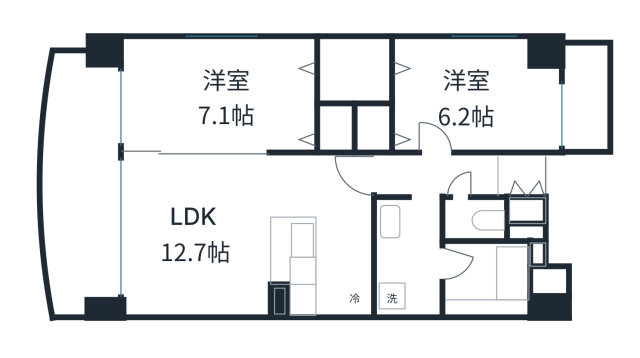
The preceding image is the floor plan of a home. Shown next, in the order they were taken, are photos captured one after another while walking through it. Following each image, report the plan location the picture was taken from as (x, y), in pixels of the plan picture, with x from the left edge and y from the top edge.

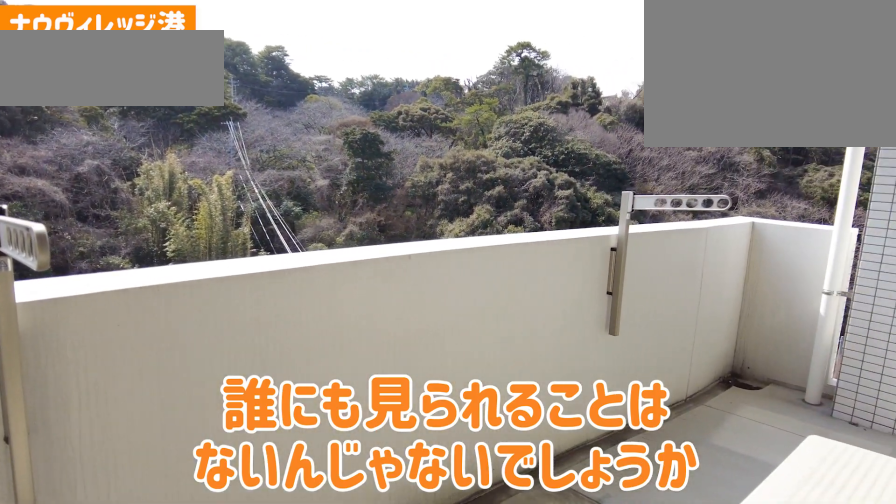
(88, 222)
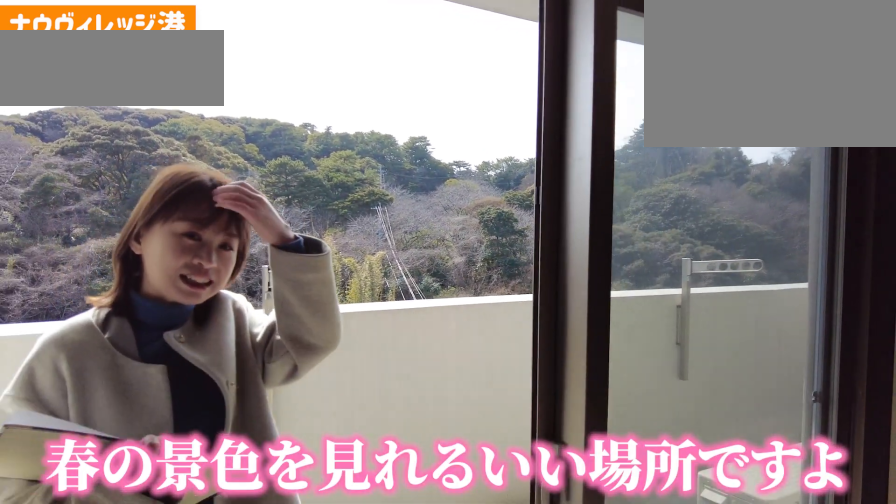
(88, 222)
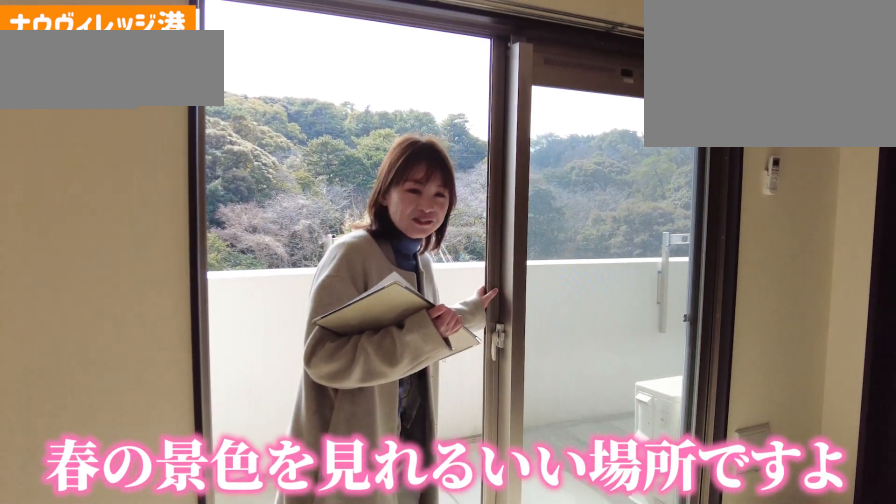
(88, 221)
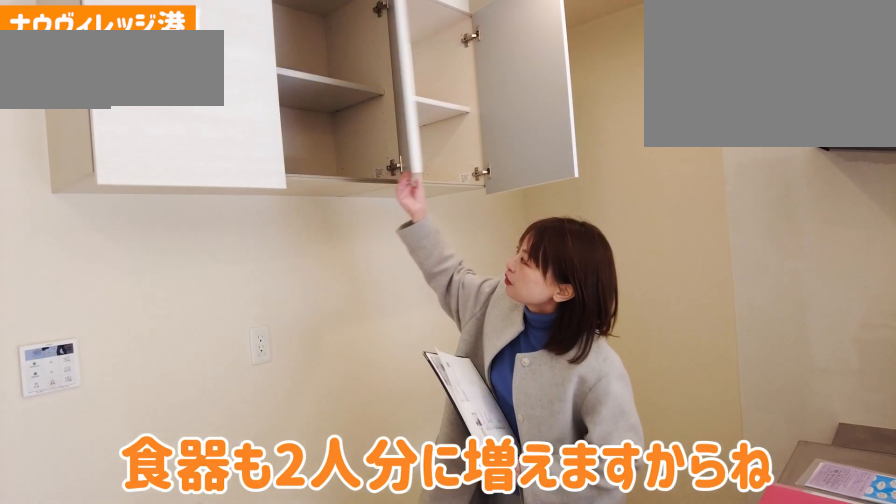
(340, 249)
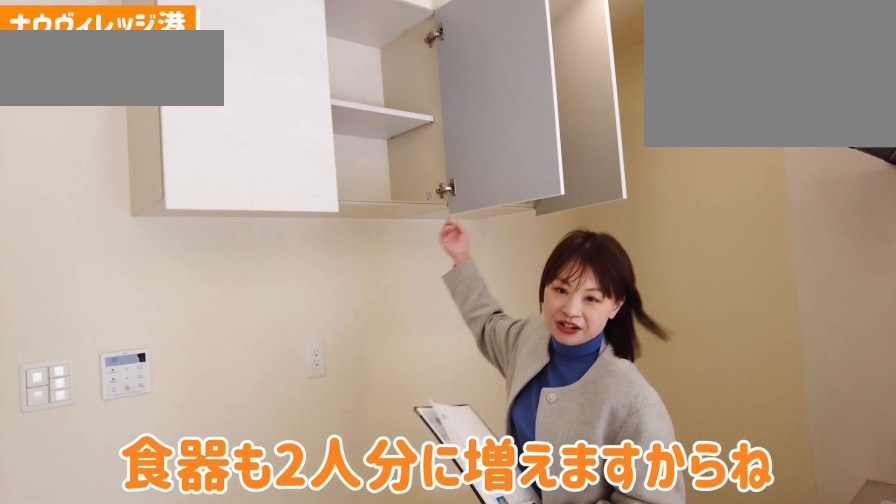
(340, 249)
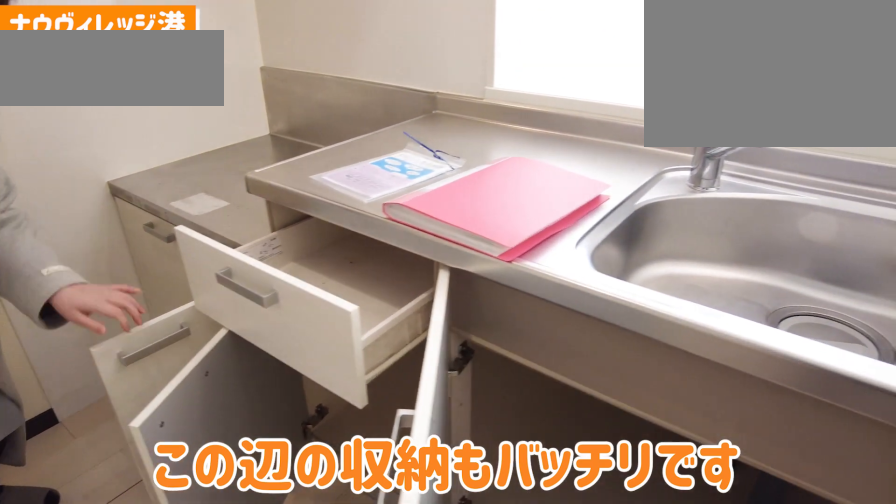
(340, 251)
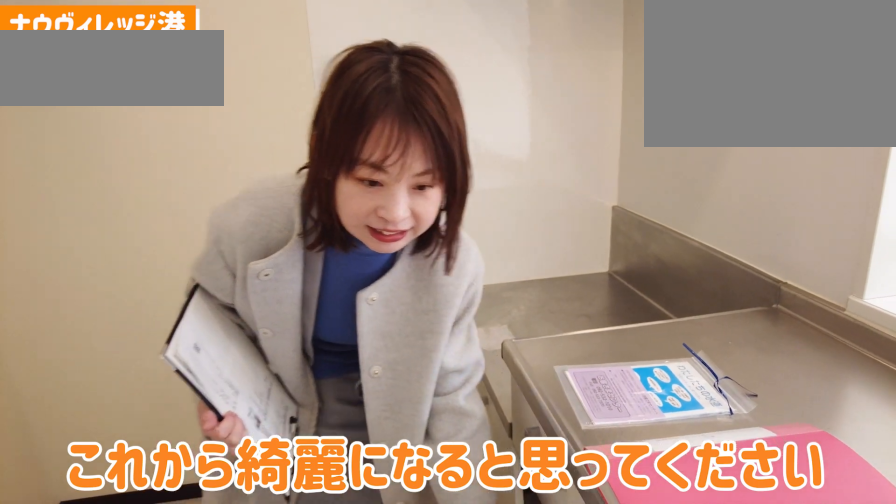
(340, 249)
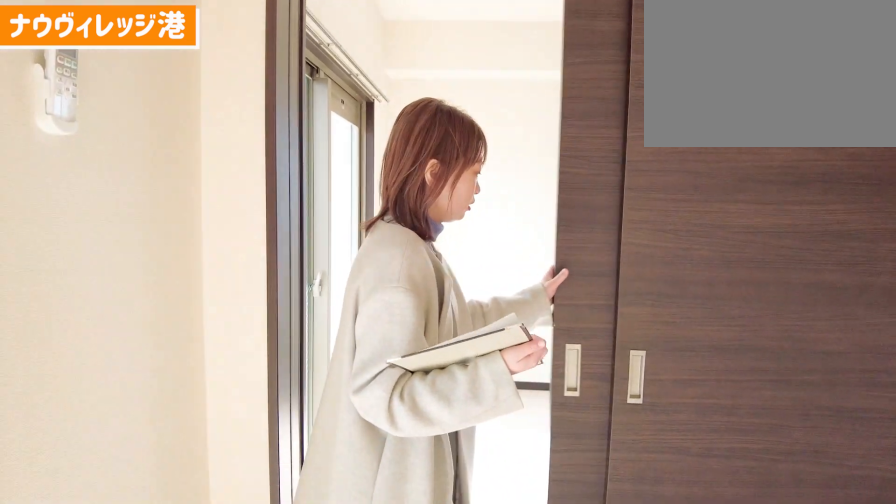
(156, 103)
